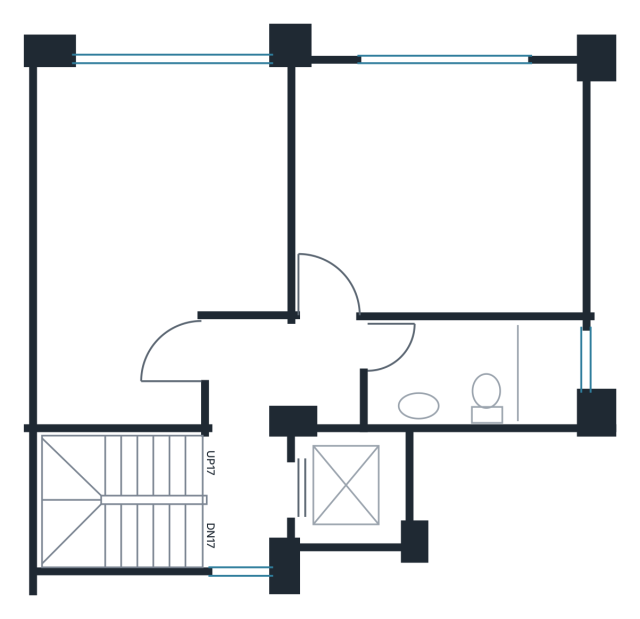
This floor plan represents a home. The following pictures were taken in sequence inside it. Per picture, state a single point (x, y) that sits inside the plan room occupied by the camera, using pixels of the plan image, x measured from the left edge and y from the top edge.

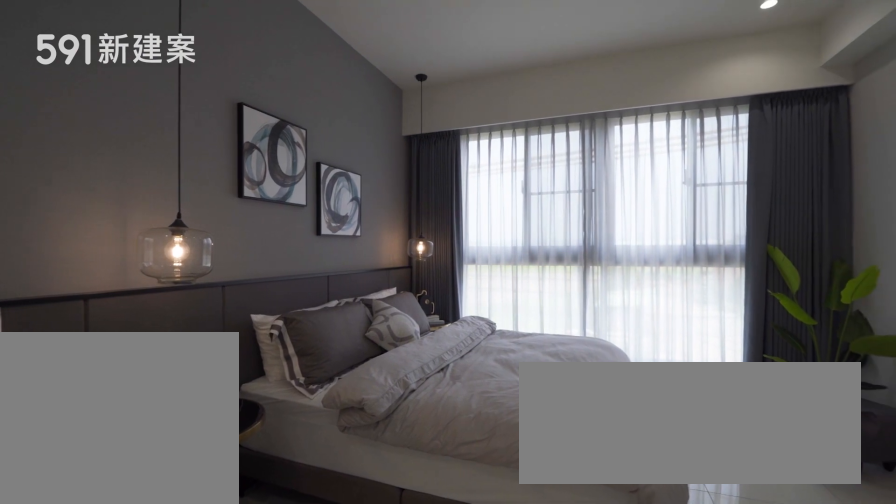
(151, 230)
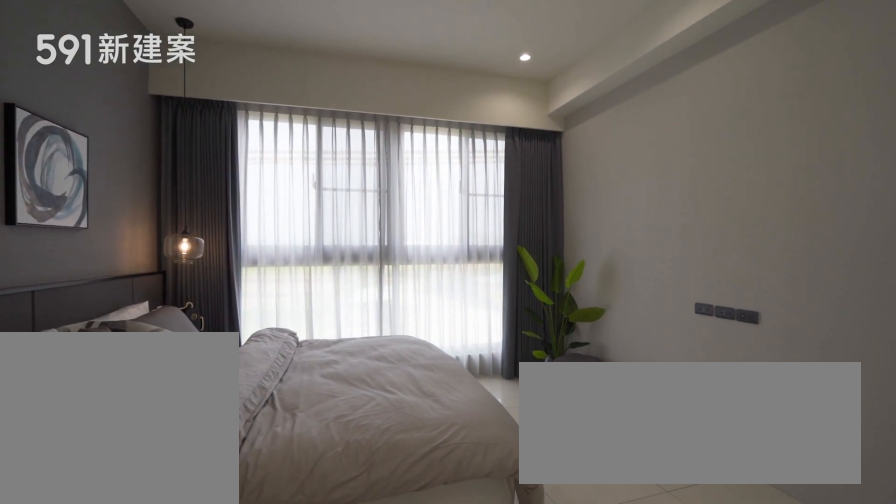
(151, 230)
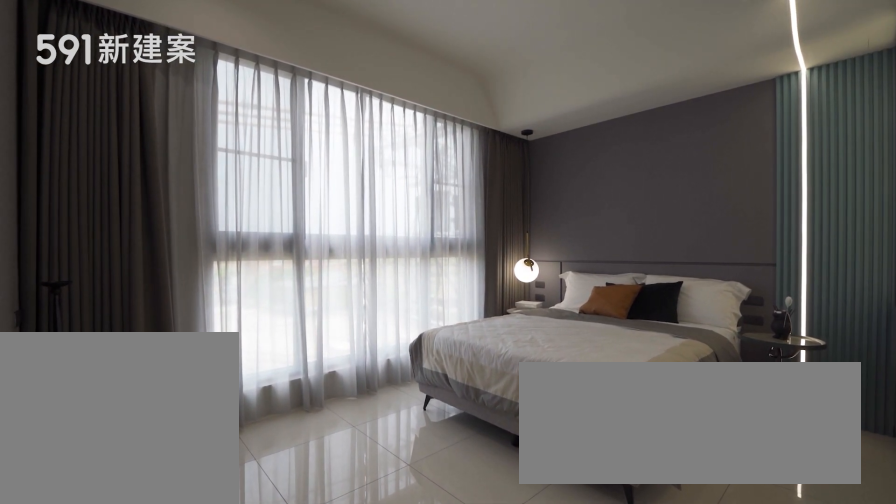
(441, 188)
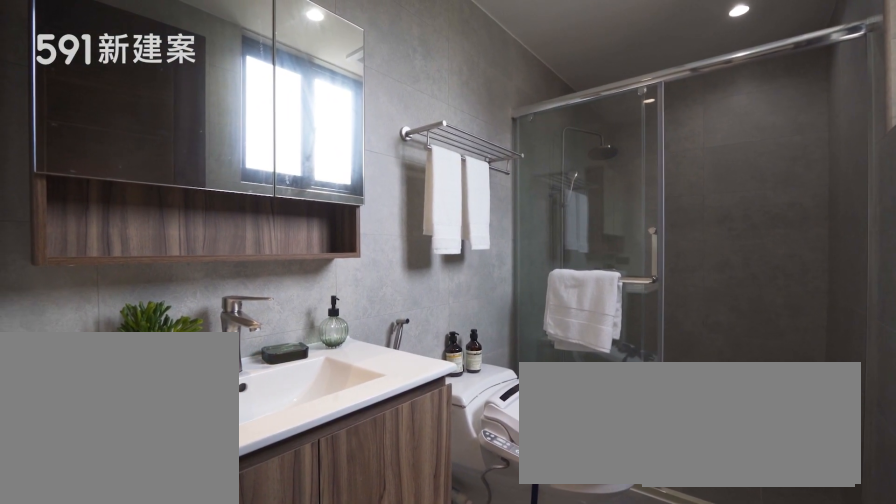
(478, 371)
